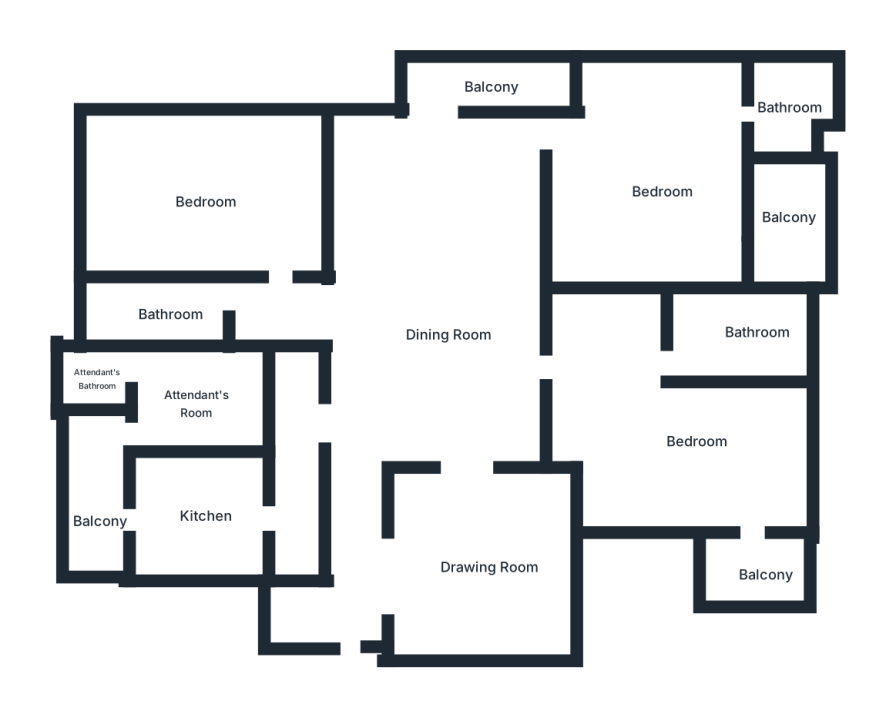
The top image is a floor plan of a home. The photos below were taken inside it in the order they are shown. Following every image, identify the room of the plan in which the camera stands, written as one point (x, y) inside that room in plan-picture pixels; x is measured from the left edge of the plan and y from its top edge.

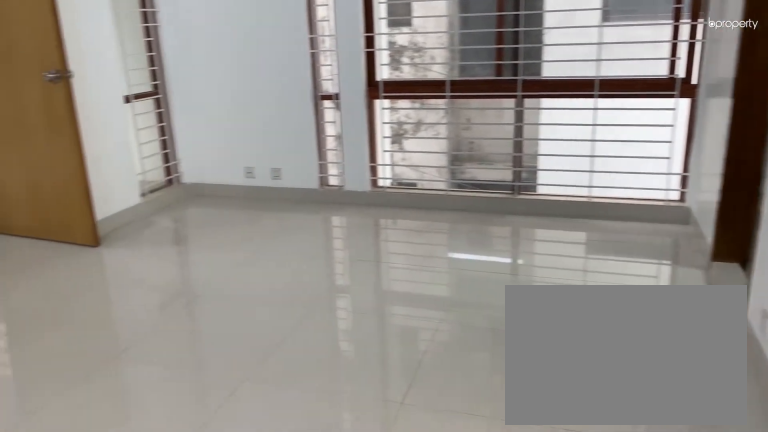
(664, 189)
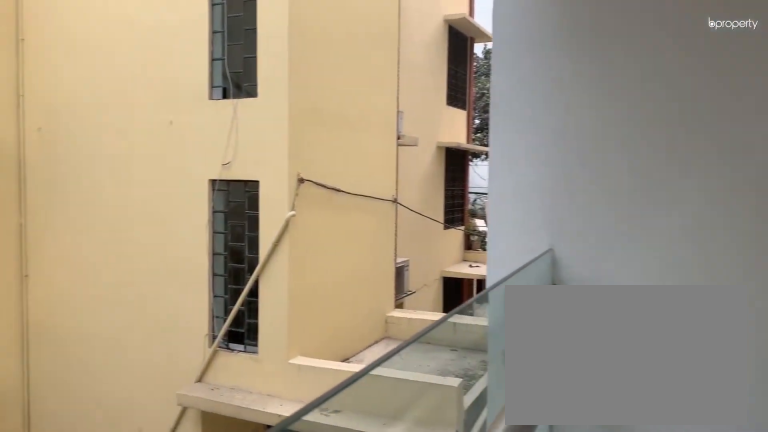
(793, 214)
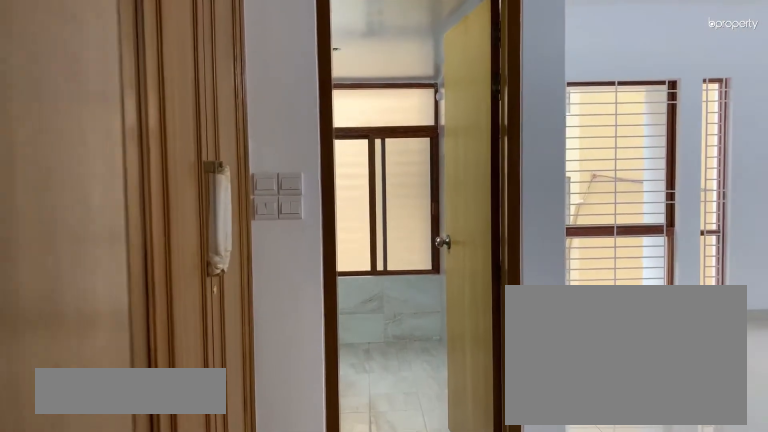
(698, 439)
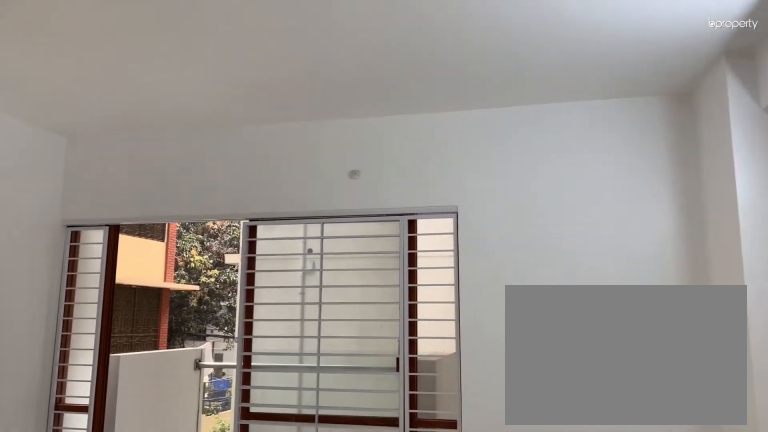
(698, 439)
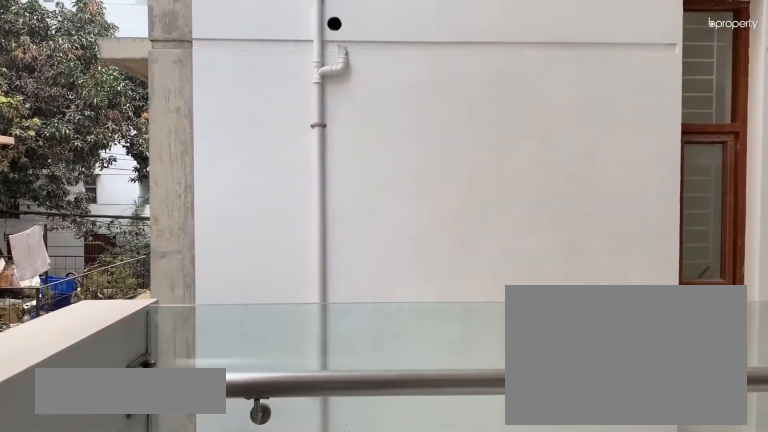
(760, 569)
